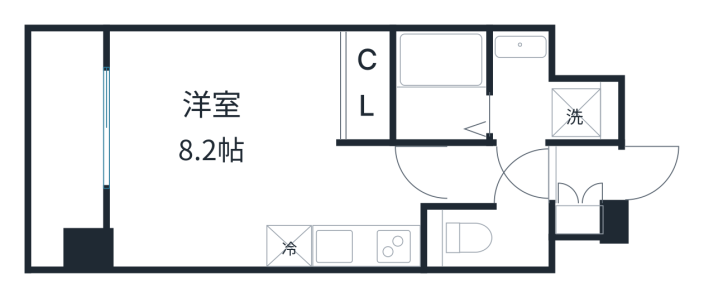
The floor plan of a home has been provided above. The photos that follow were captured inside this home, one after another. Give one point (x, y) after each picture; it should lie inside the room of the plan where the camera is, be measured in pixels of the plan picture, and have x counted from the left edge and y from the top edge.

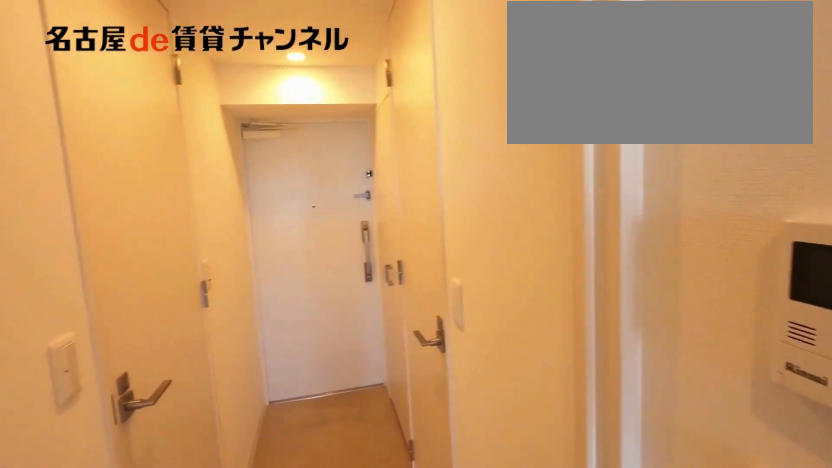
(366, 246)
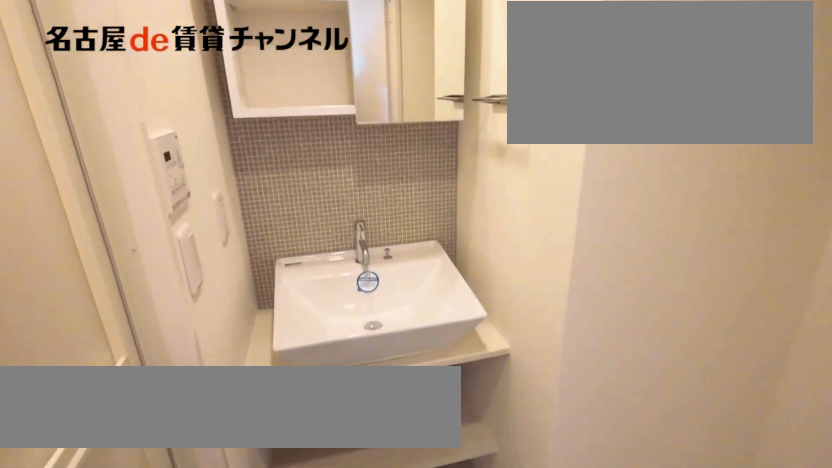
(545, 95)
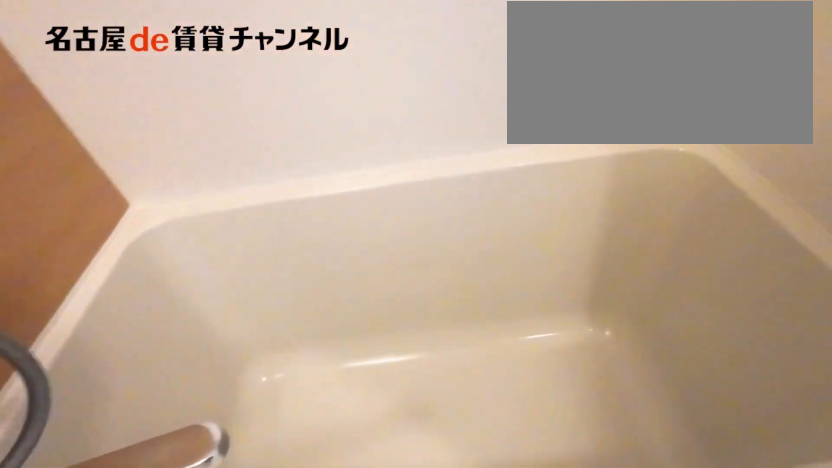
(441, 85)
